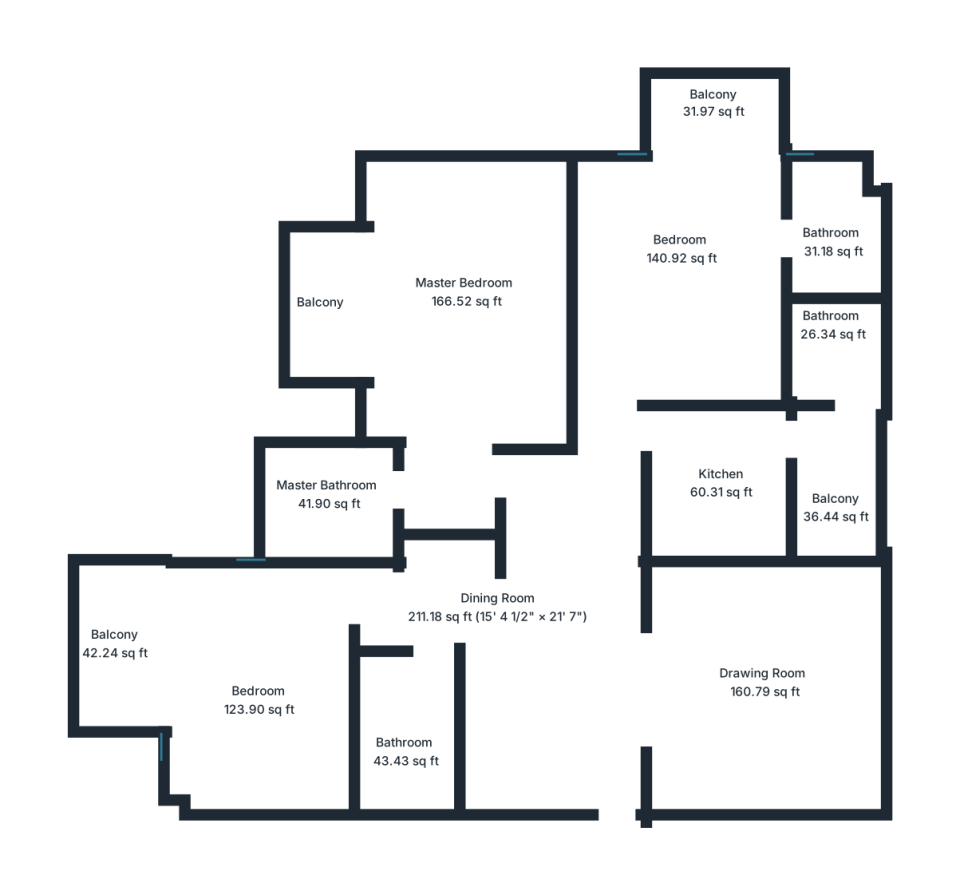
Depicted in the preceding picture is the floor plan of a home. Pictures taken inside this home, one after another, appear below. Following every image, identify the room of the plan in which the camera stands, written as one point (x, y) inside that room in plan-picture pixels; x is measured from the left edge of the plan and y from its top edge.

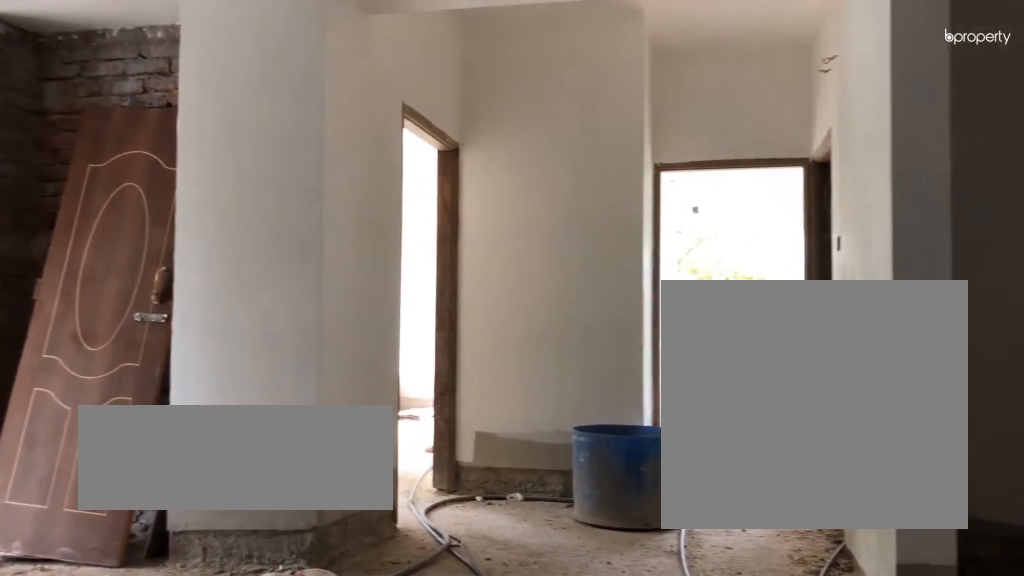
(543, 716)
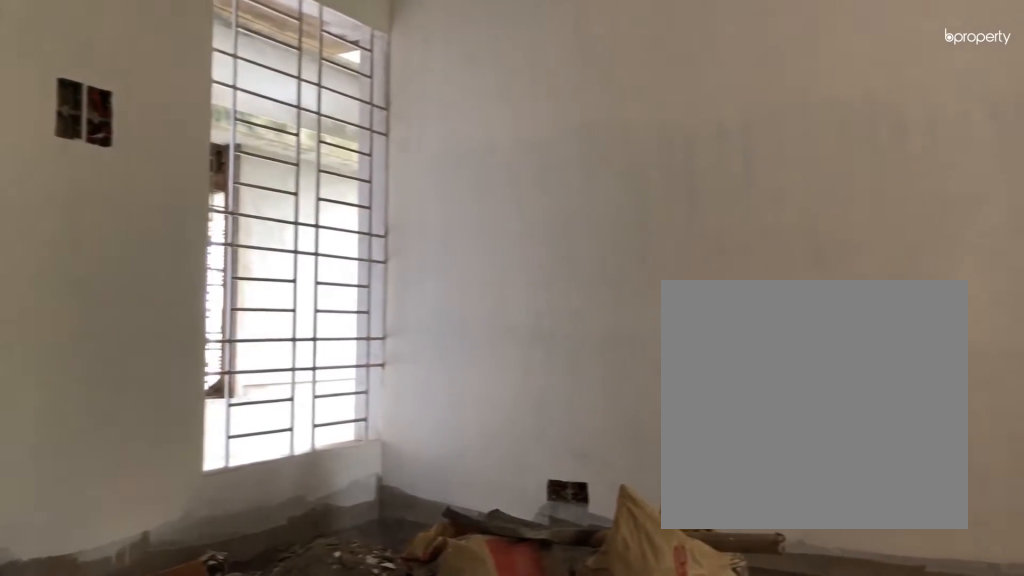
(543, 716)
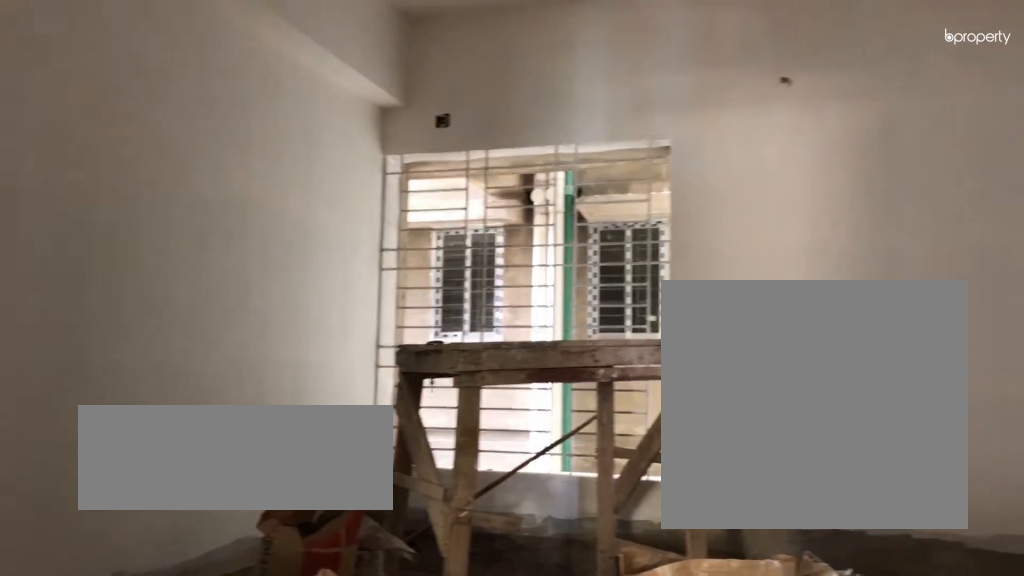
(766, 689)
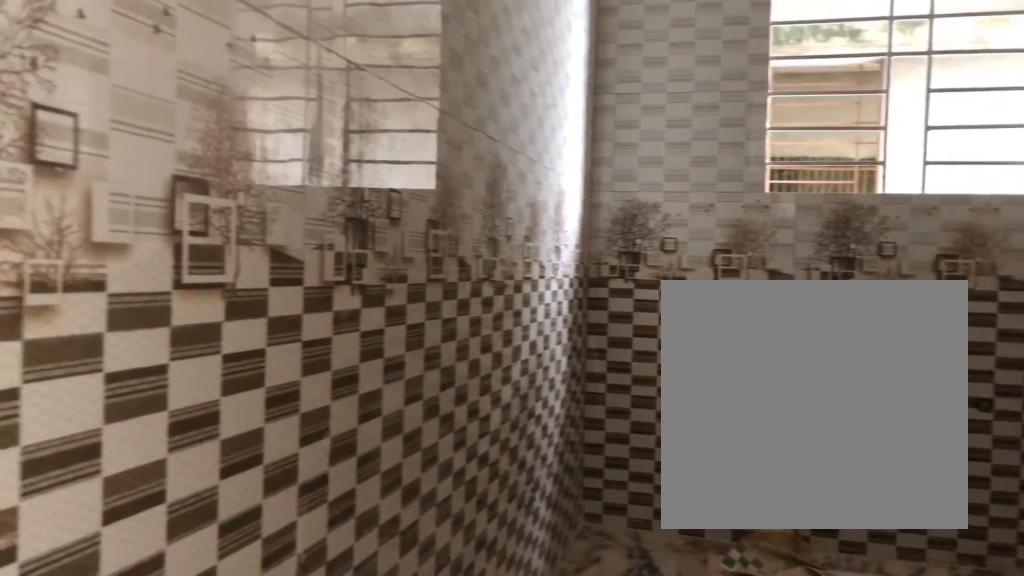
(404, 752)
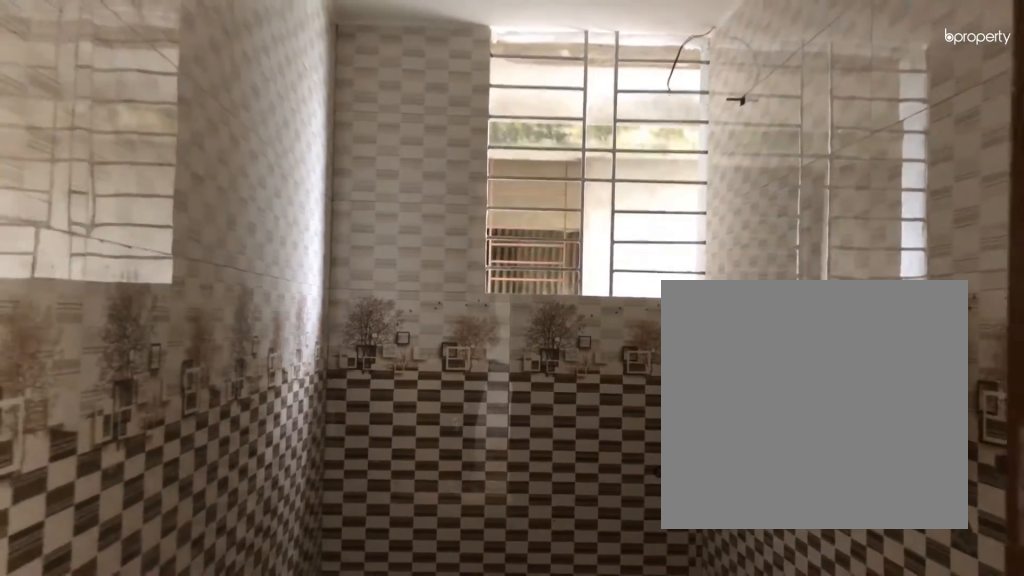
(404, 752)
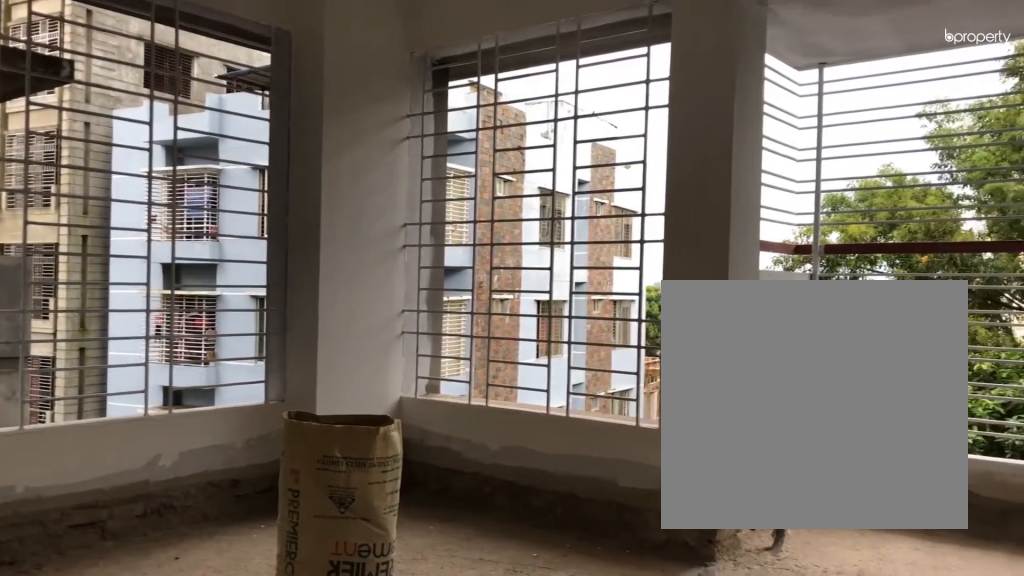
(260, 699)
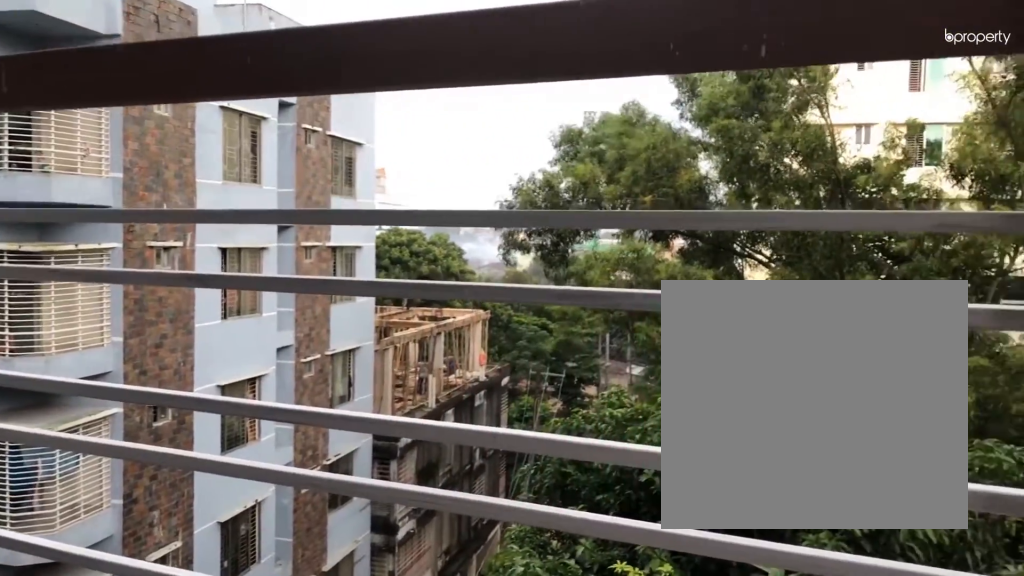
(118, 638)
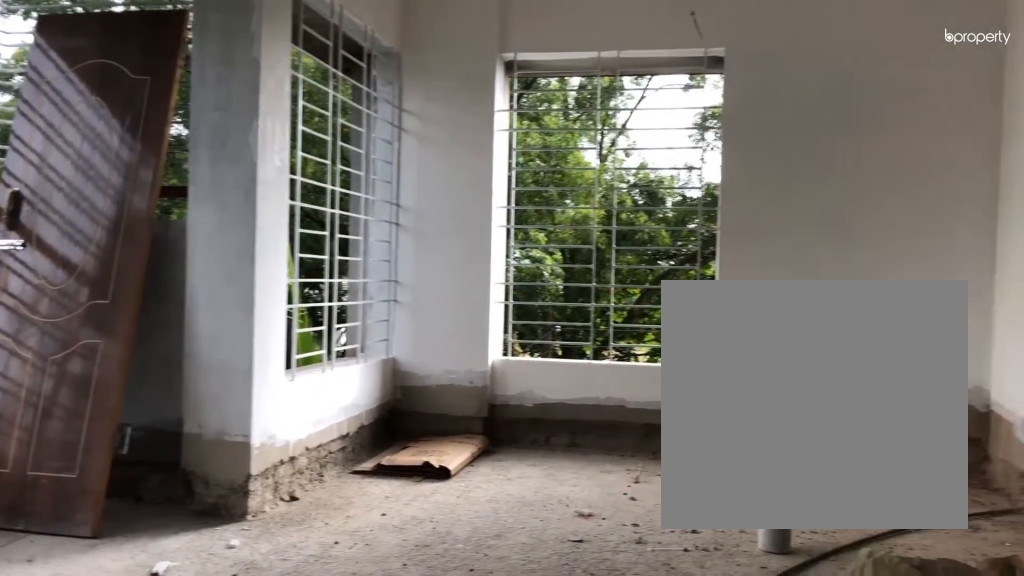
(468, 294)
